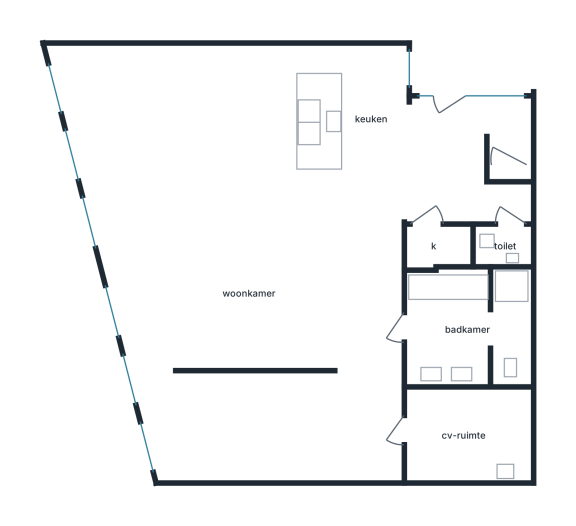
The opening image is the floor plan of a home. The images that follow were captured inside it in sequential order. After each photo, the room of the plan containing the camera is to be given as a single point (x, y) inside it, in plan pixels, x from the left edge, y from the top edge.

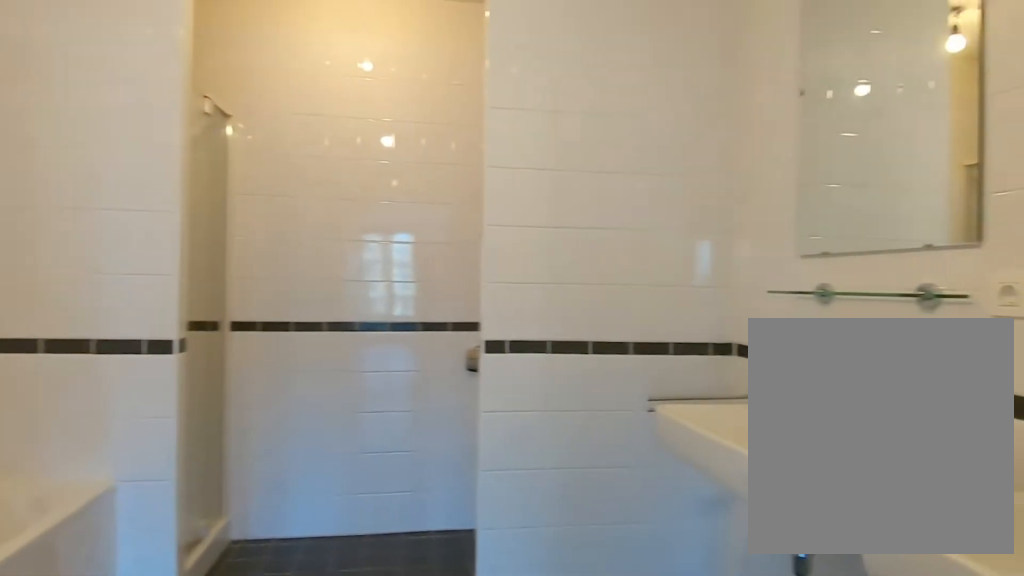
(468, 333)
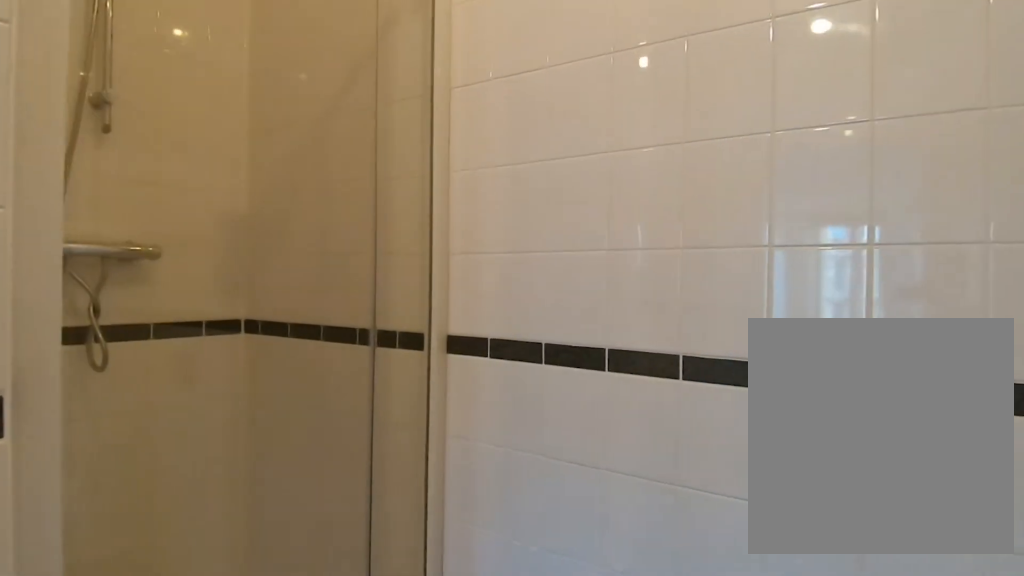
(468, 333)
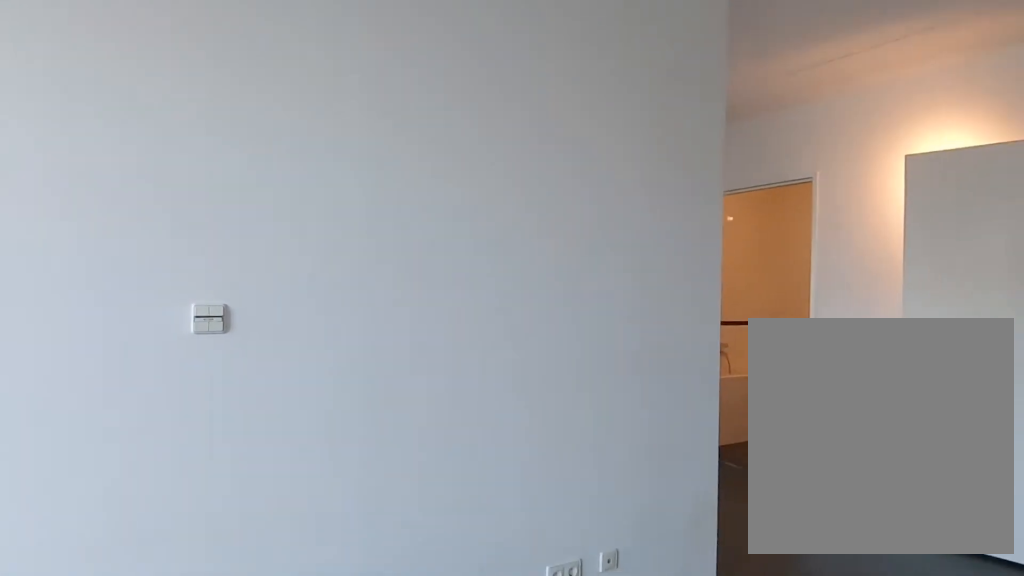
(263, 370)
